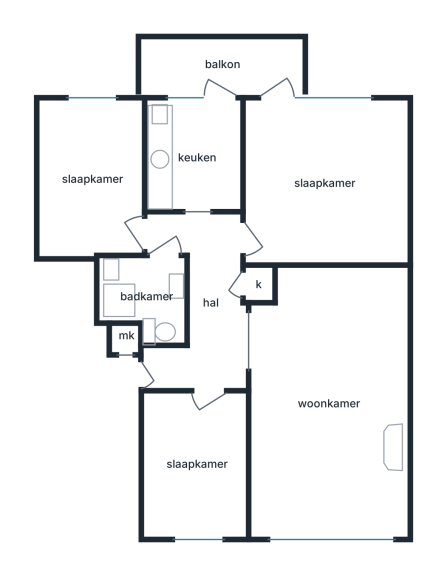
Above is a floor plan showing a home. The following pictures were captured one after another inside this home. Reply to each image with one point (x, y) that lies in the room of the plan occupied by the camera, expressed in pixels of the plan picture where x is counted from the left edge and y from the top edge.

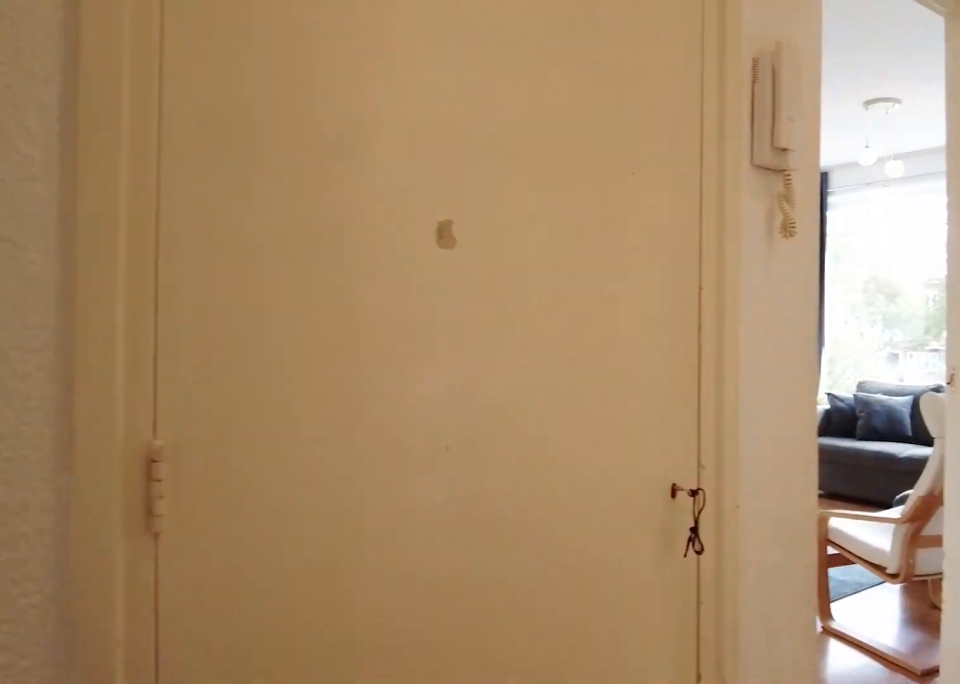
(204, 302)
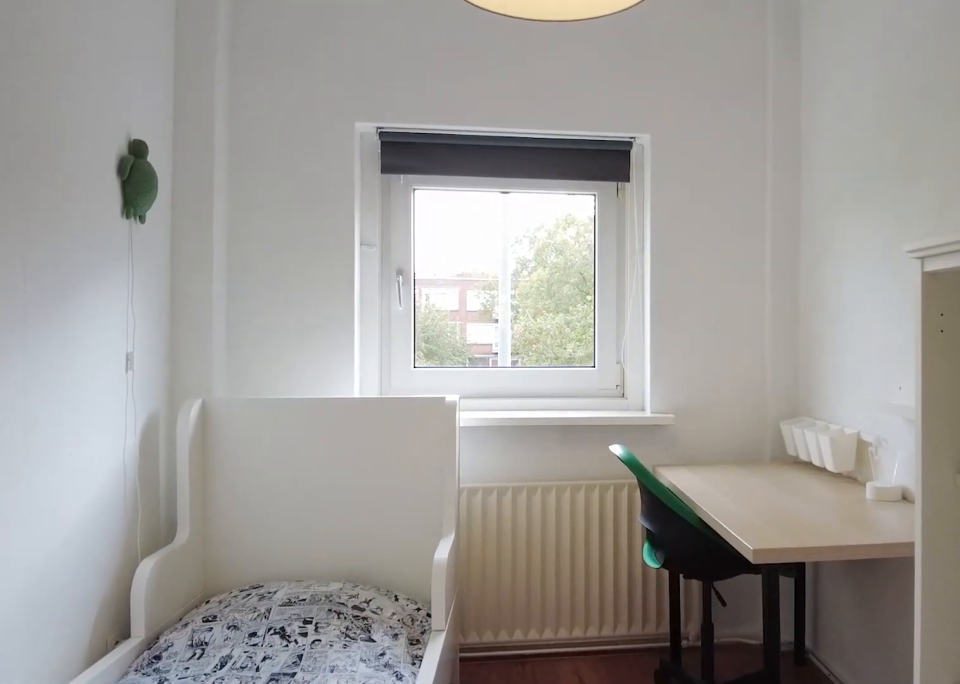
(196, 463)
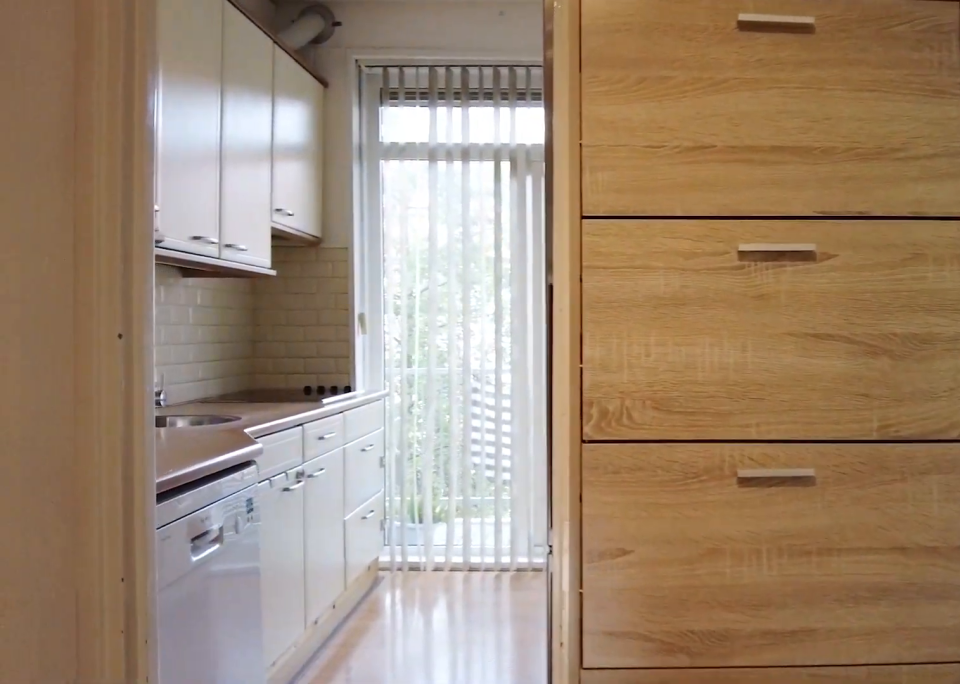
(203, 302)
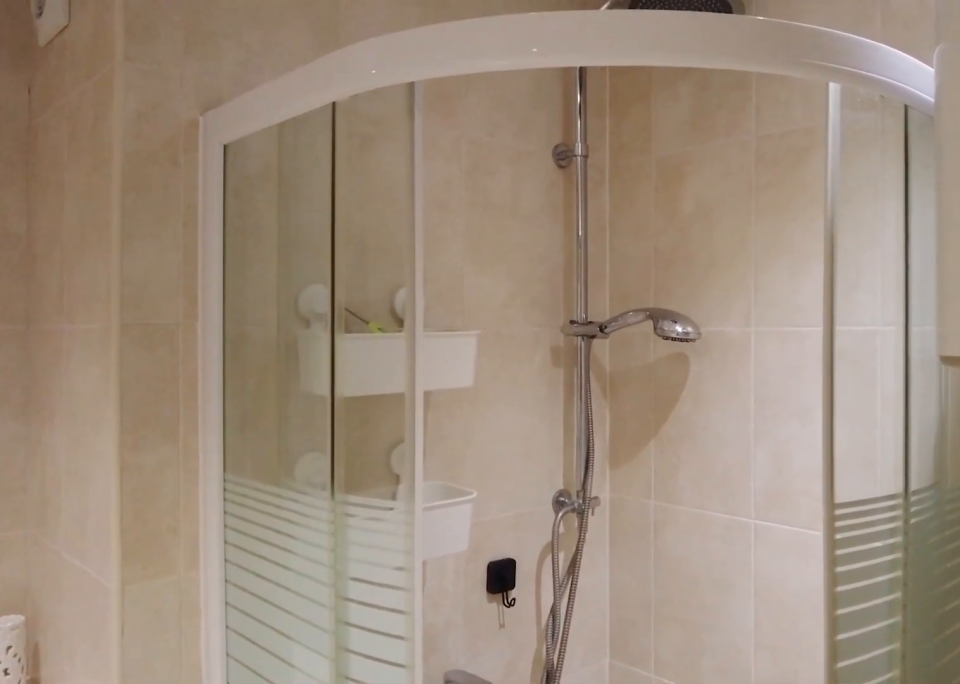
(147, 295)
